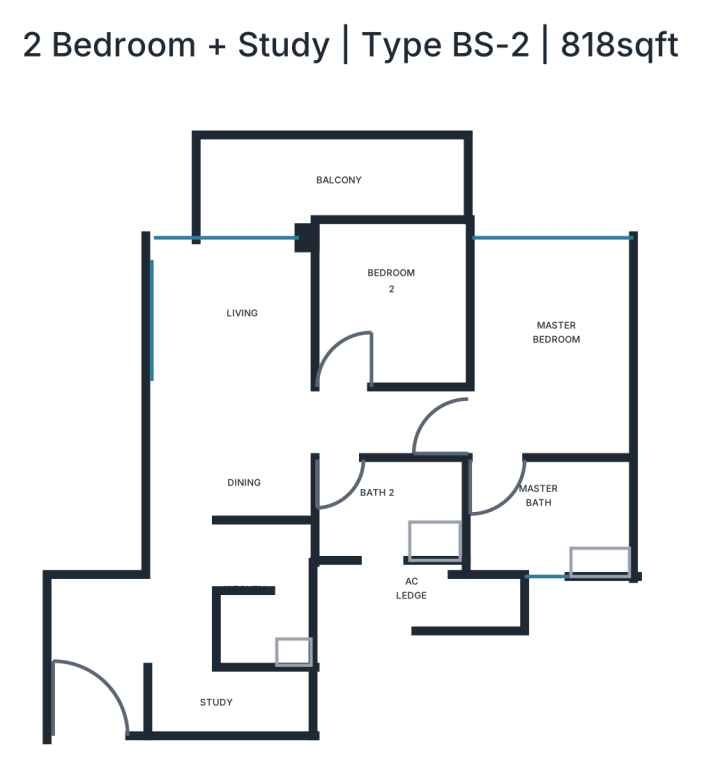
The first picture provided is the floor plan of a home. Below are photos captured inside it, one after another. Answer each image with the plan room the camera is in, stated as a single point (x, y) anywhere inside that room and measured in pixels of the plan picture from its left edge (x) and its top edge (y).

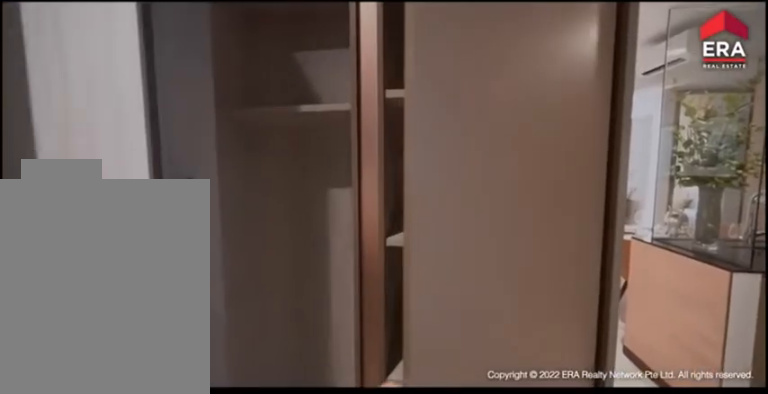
(100, 660)
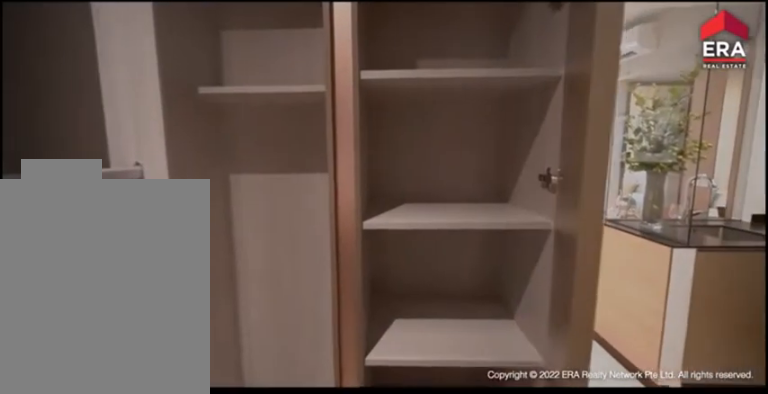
(100, 660)
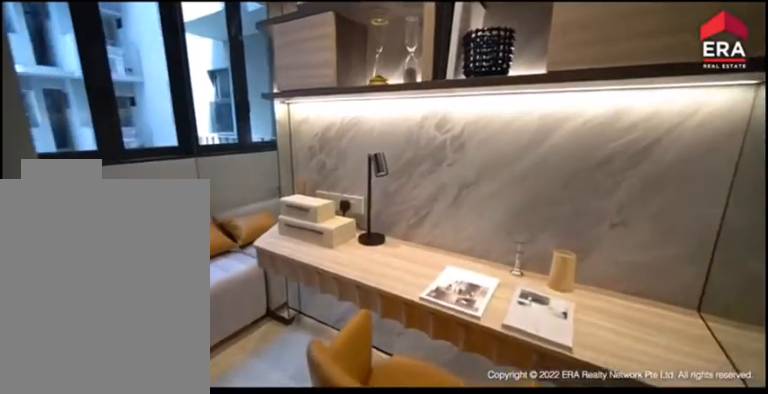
(227, 701)
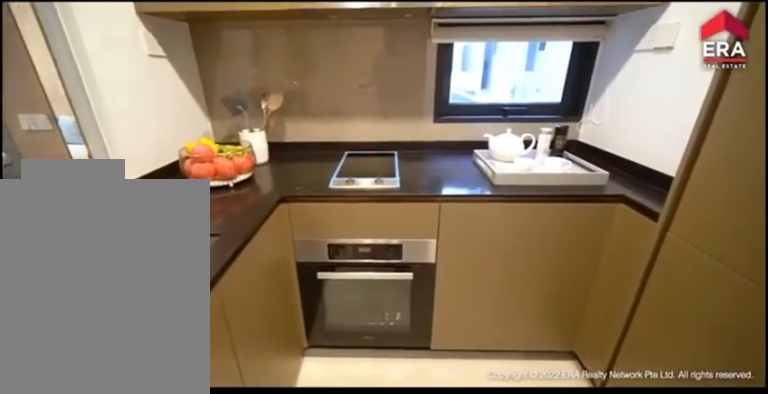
(261, 587)
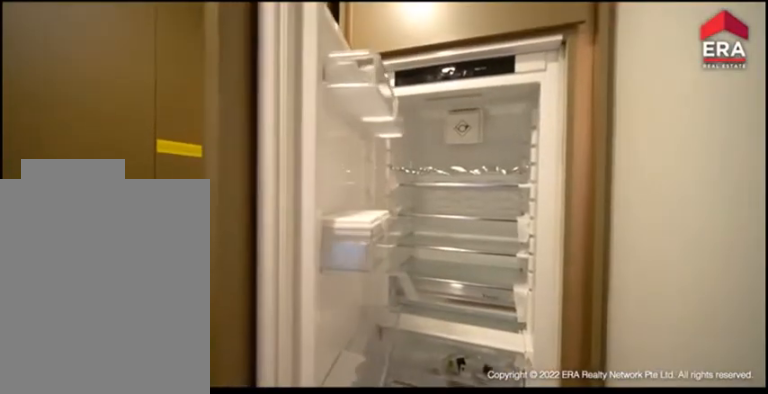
(261, 587)
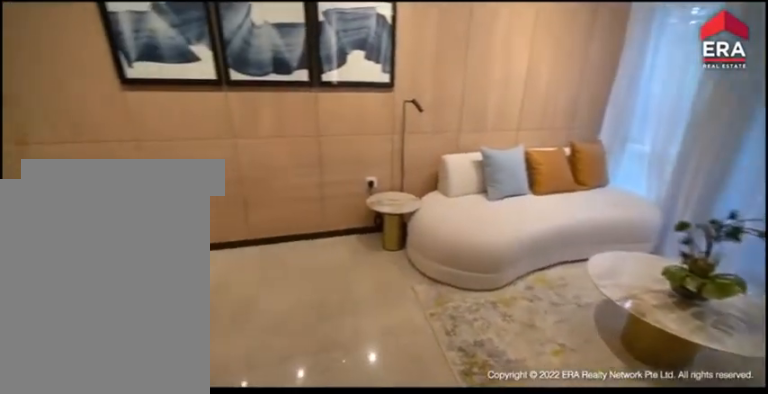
(228, 381)
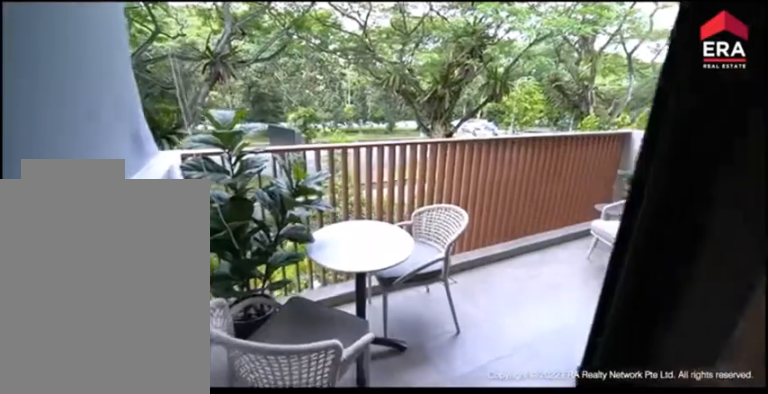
(324, 184)
